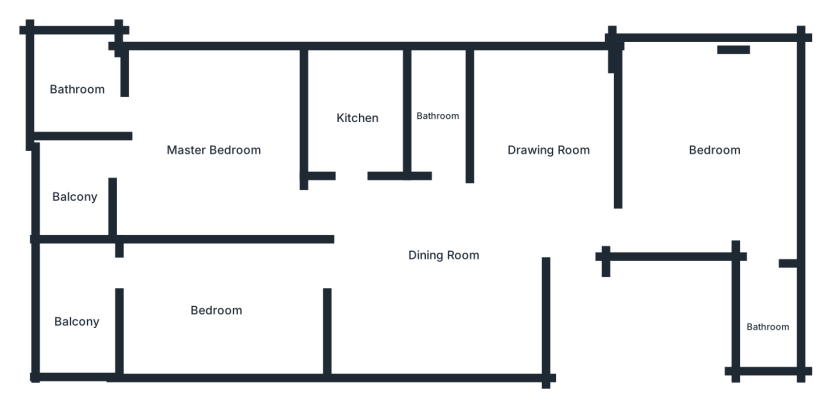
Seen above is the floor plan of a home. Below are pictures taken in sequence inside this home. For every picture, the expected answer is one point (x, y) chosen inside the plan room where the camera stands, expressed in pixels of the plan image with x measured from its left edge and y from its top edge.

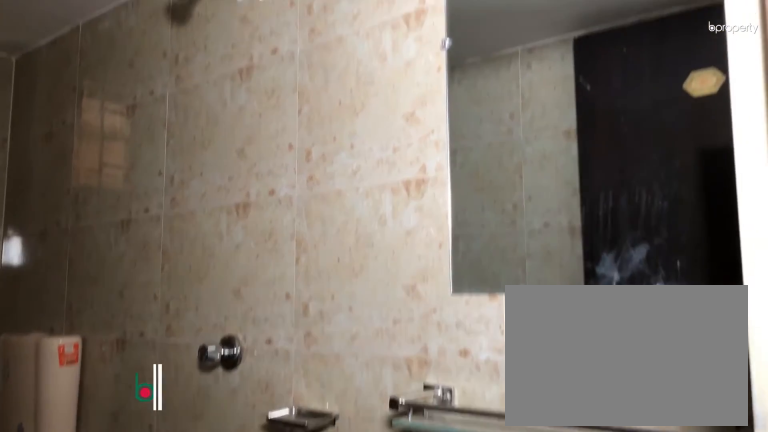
(441, 120)
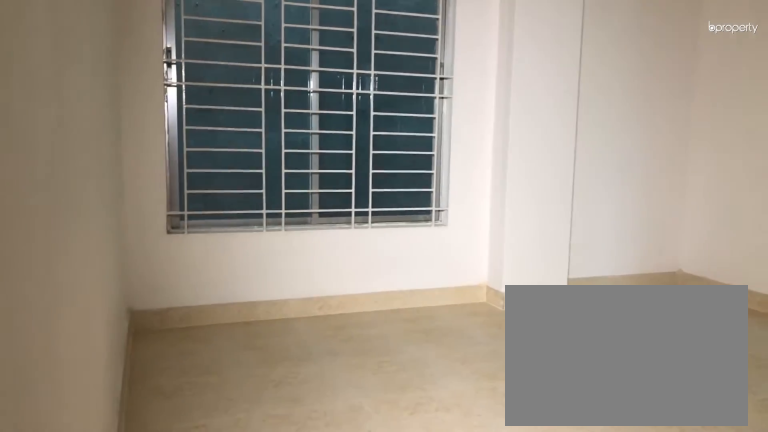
(715, 154)
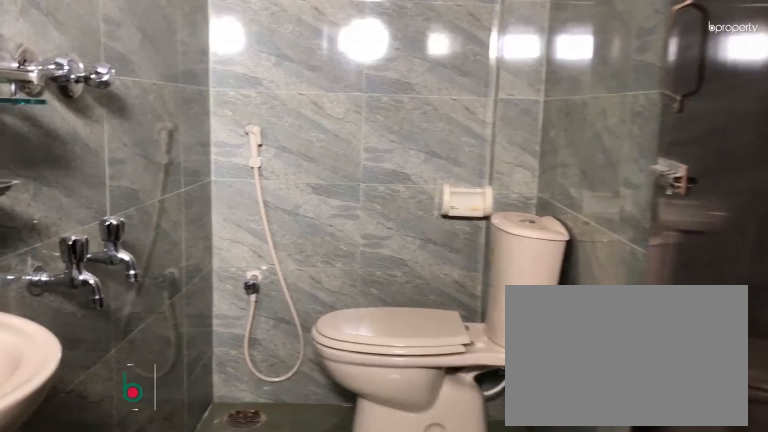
(770, 324)
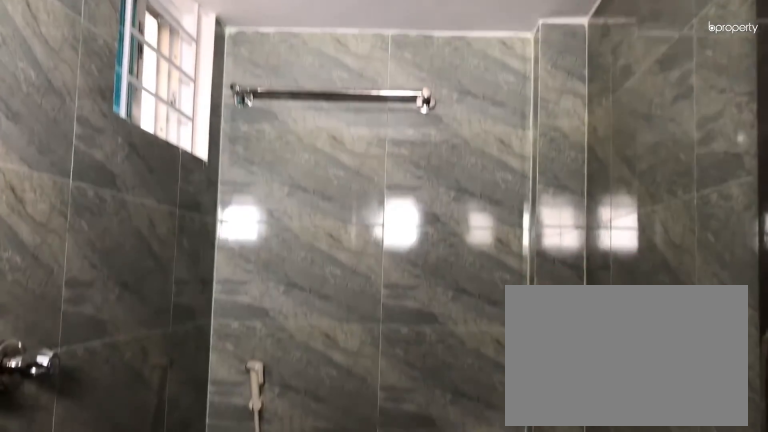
(770, 324)
